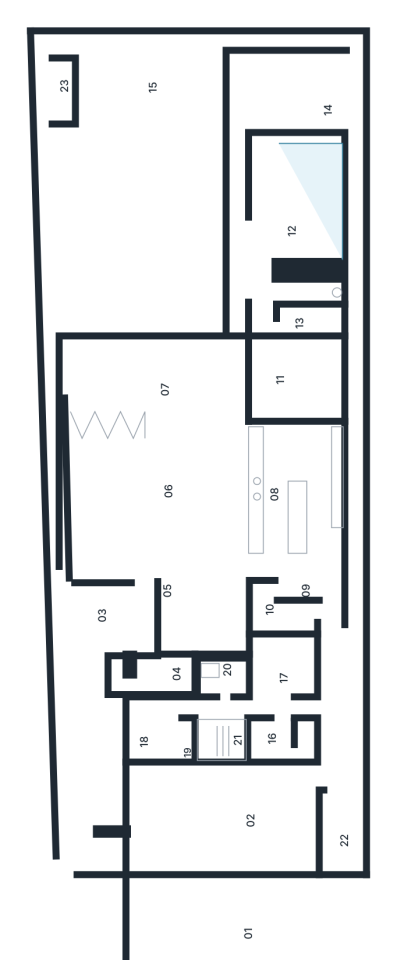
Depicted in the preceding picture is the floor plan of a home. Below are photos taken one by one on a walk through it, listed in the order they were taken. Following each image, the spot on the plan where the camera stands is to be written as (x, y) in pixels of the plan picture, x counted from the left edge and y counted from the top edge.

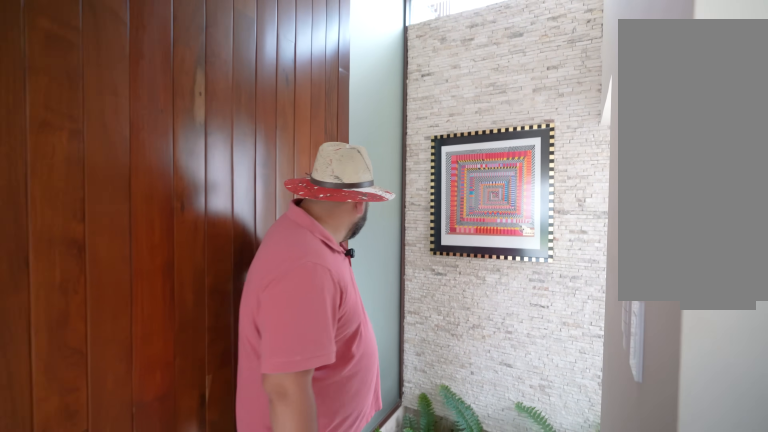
(146, 668)
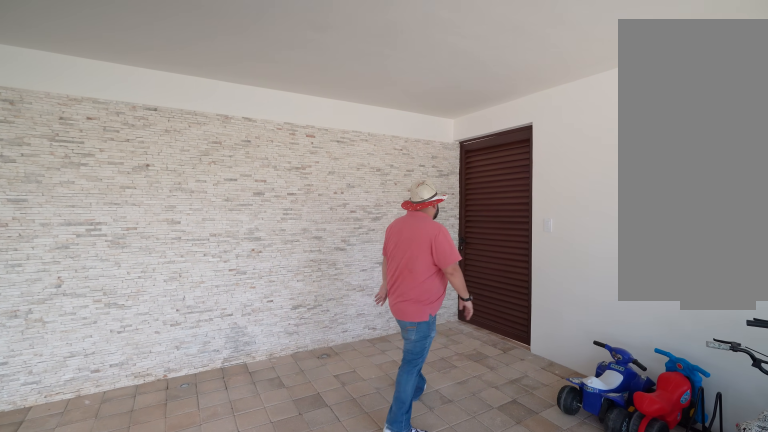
(246, 850)
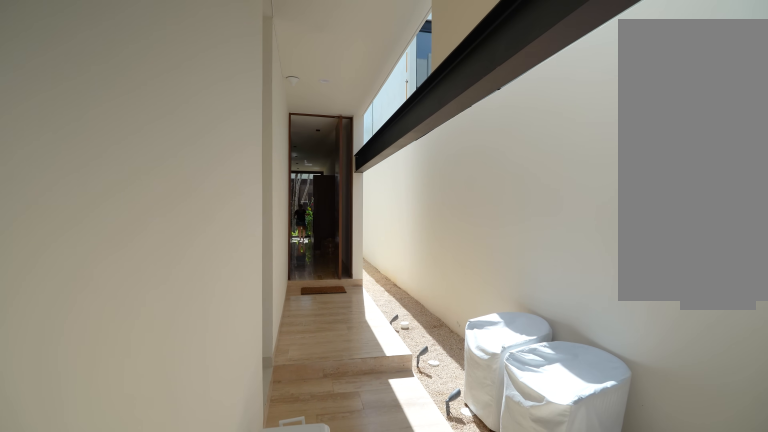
(332, 777)
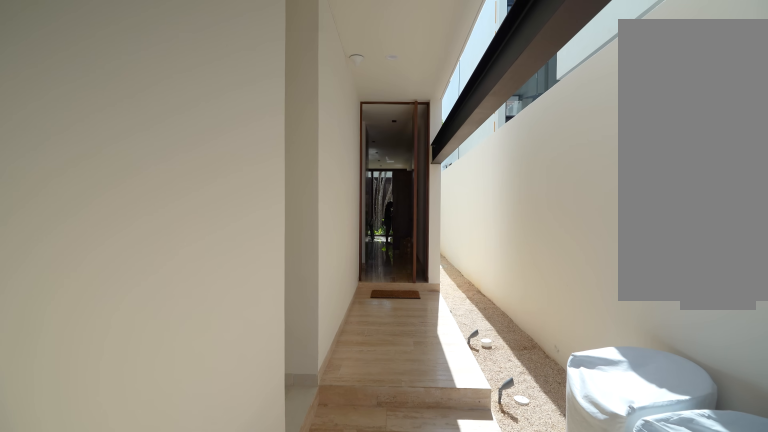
(332, 777)
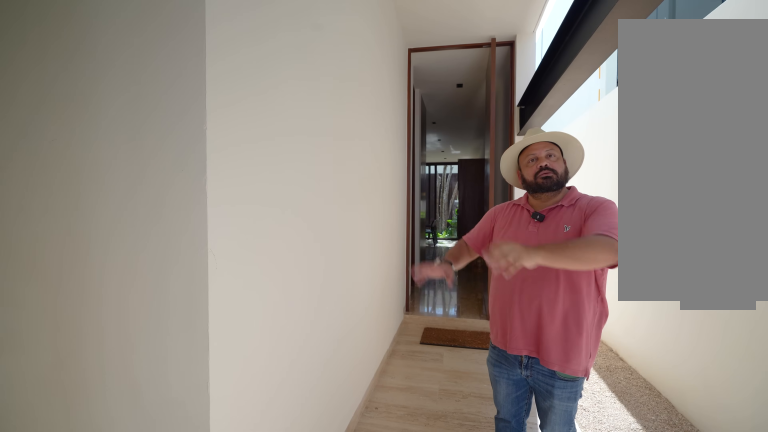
(329, 704)
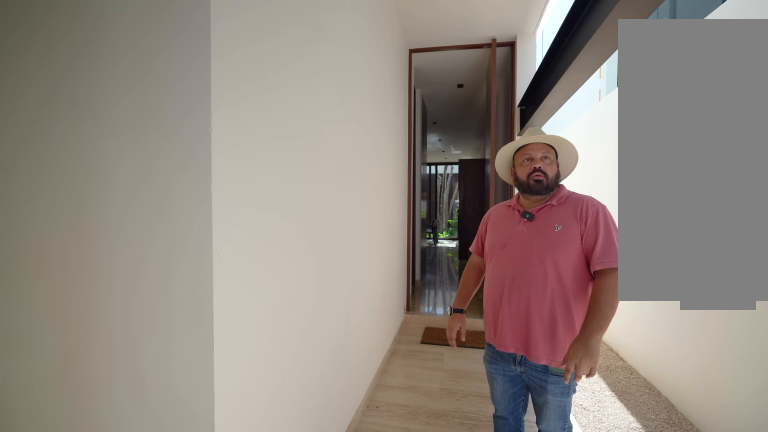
(329, 704)
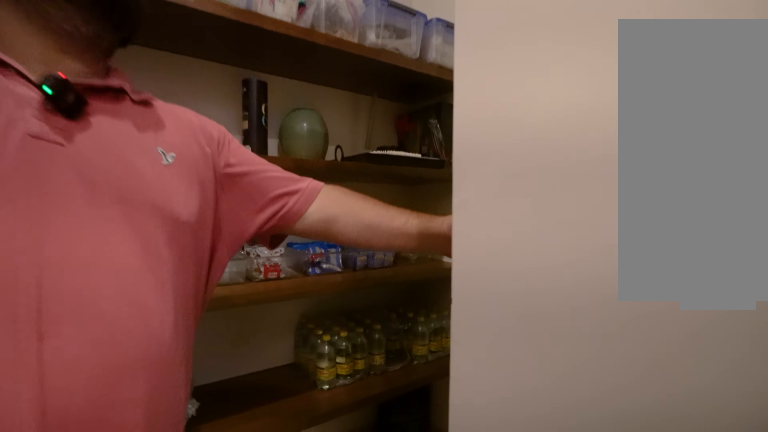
(268, 613)
